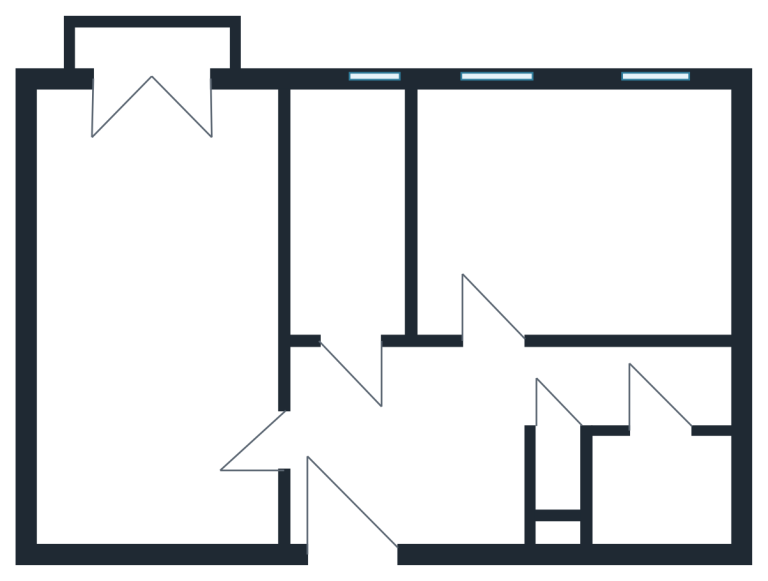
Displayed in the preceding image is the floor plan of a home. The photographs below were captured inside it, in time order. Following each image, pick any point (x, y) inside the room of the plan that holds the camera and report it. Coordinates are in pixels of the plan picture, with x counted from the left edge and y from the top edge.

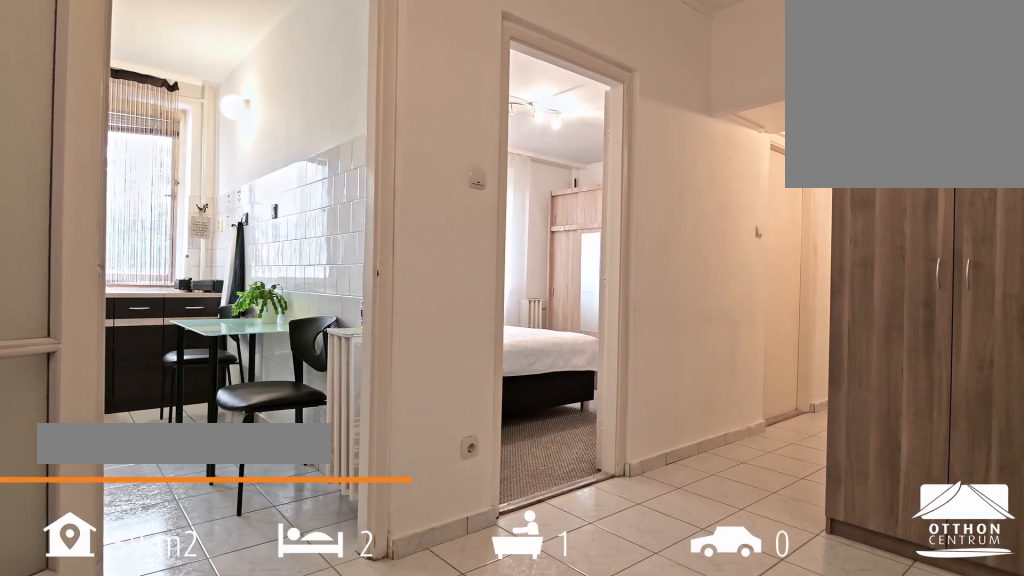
(409, 457)
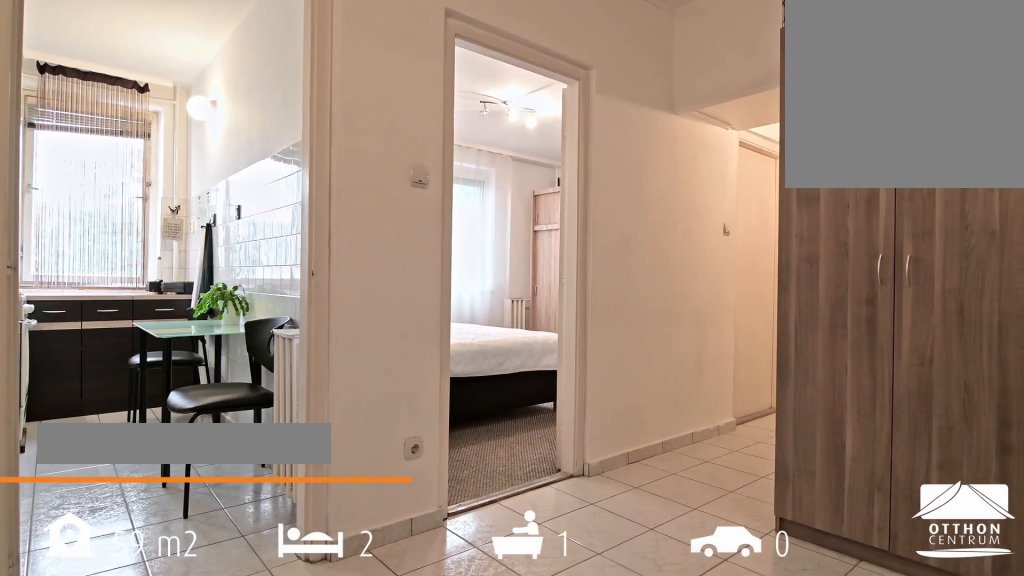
(409, 457)
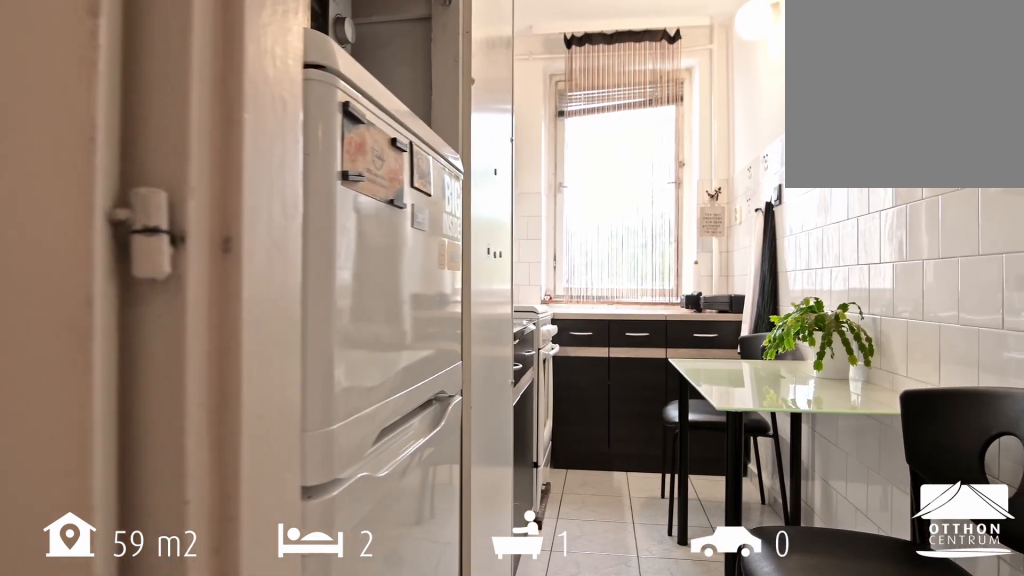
(356, 231)
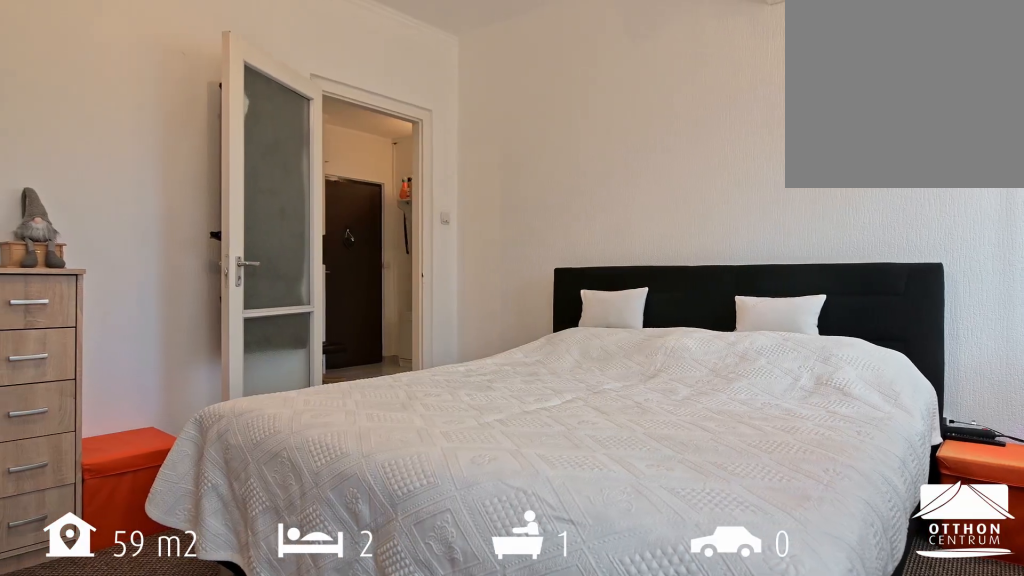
(579, 215)
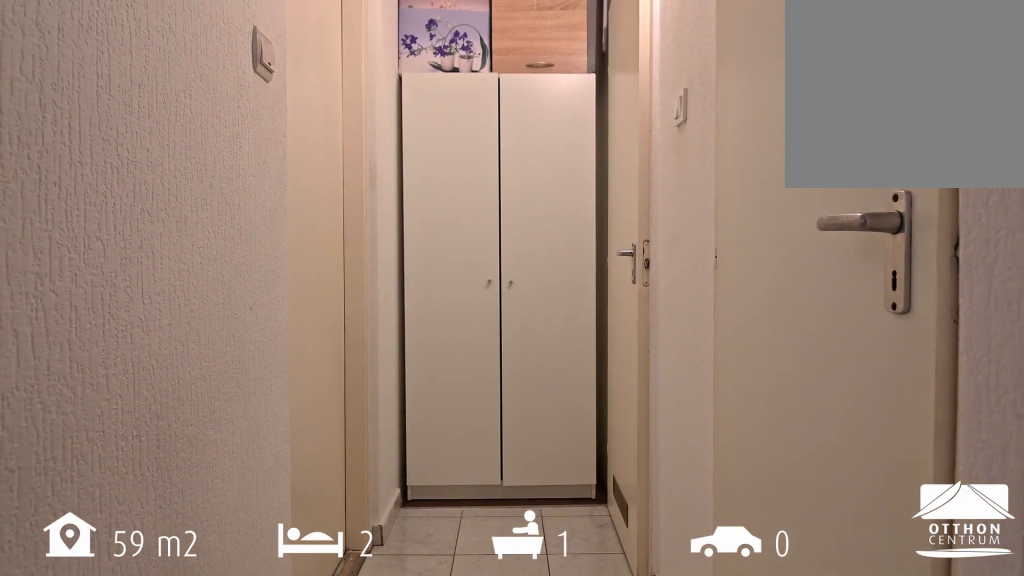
(599, 377)
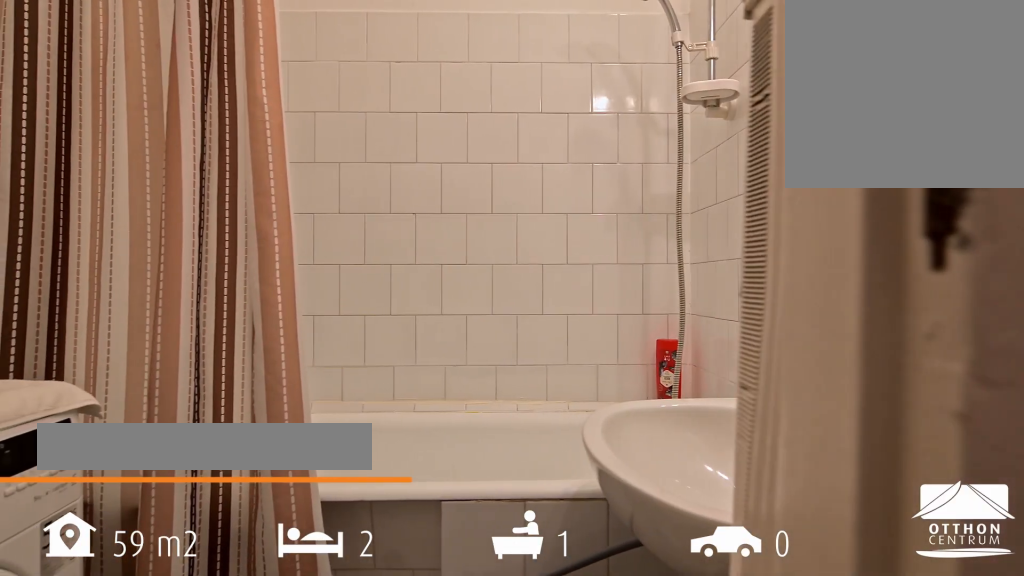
(662, 494)
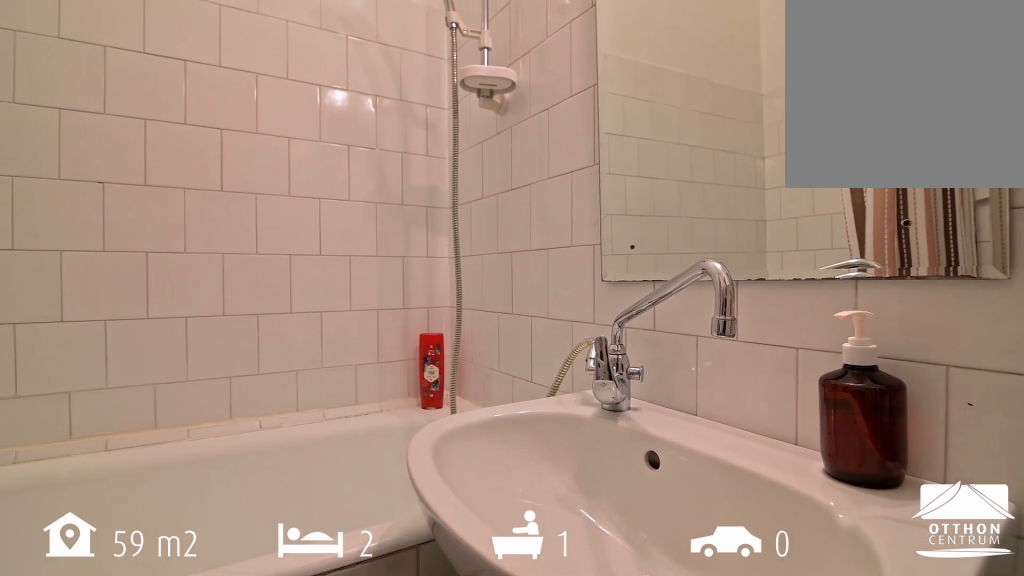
(662, 494)
